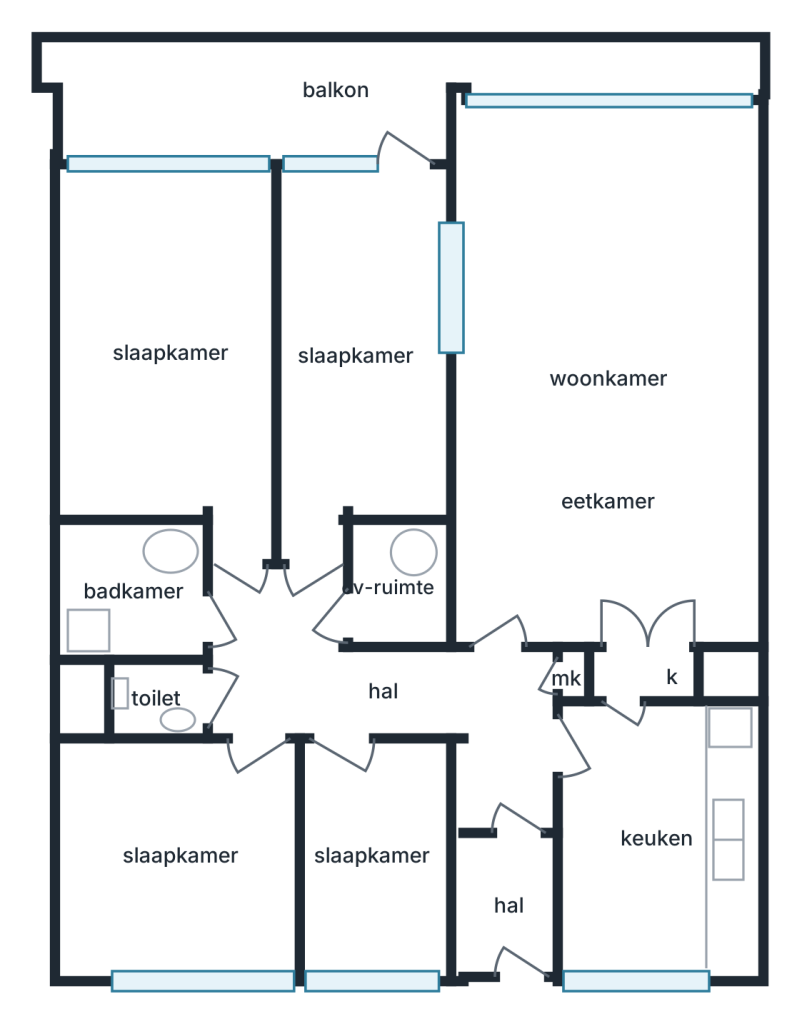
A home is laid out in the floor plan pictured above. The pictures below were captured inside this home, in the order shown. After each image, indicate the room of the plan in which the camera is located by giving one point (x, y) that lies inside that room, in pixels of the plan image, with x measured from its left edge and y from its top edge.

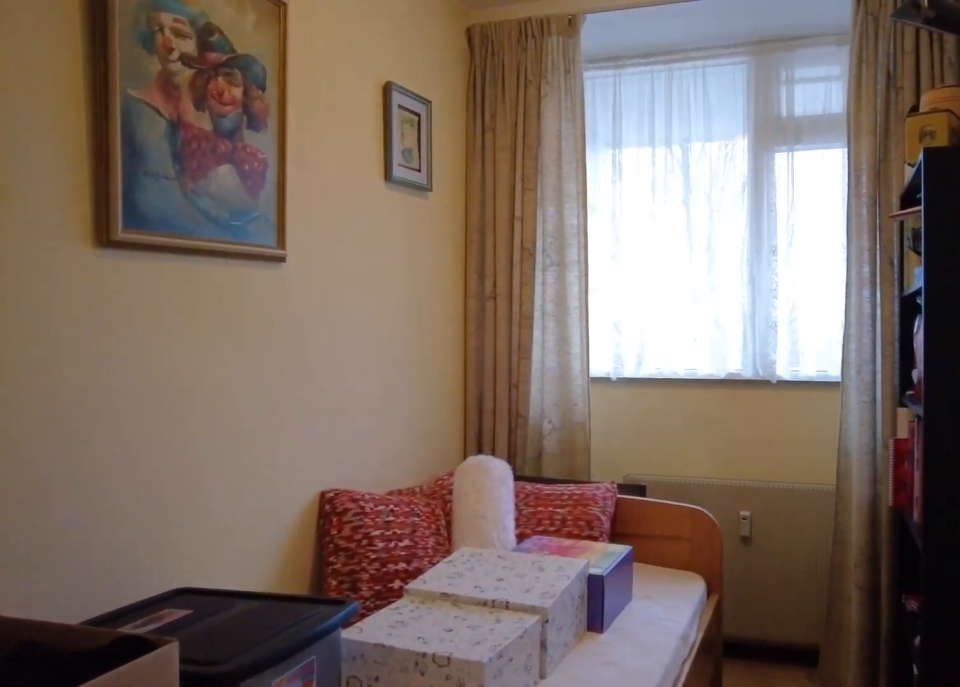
(371, 855)
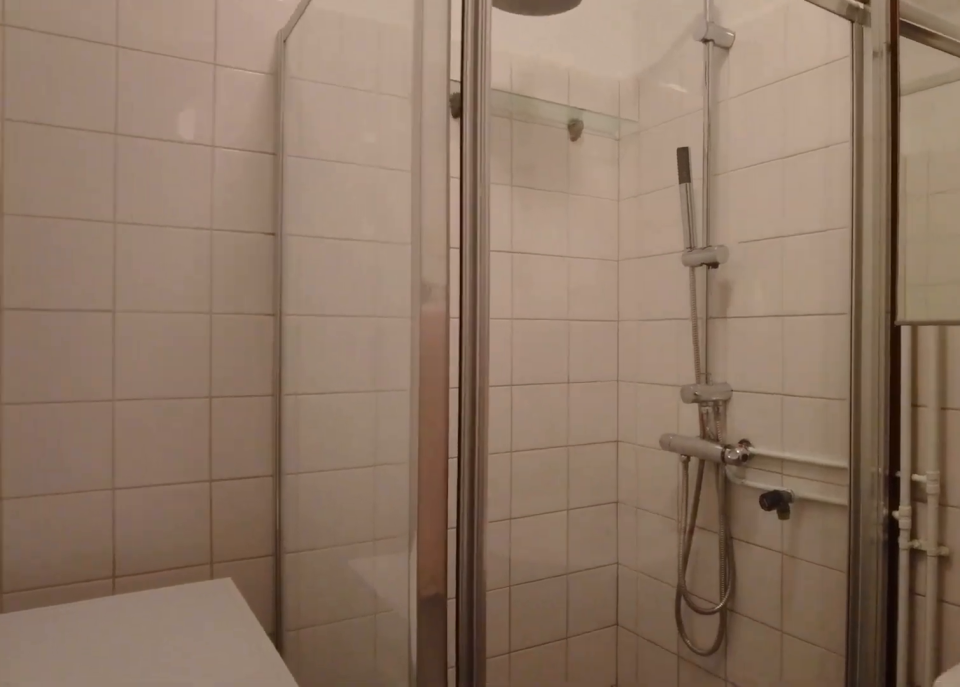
(134, 591)
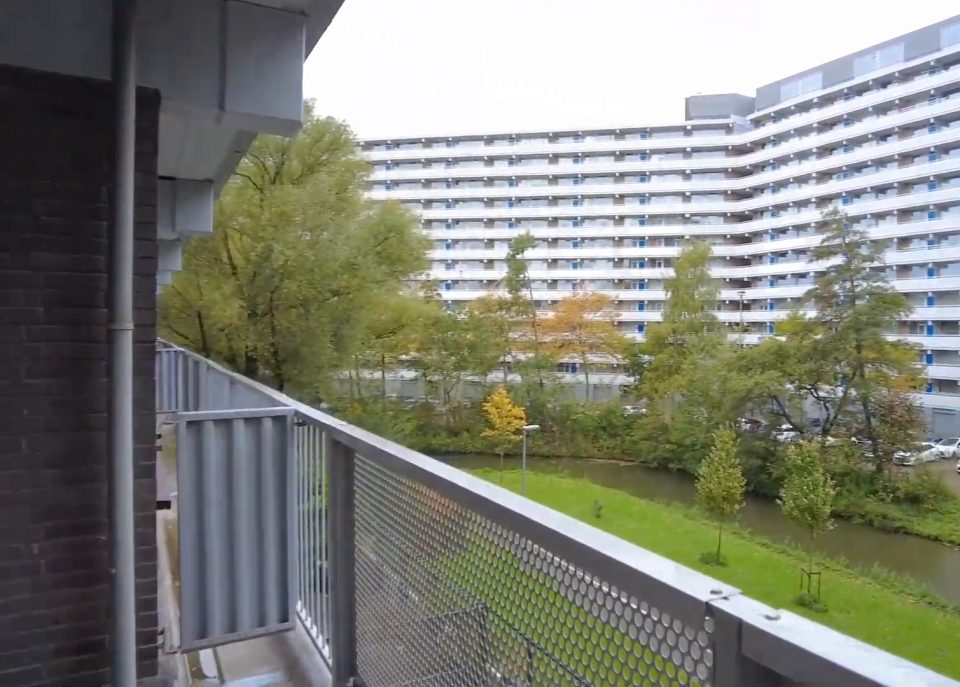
(337, 91)
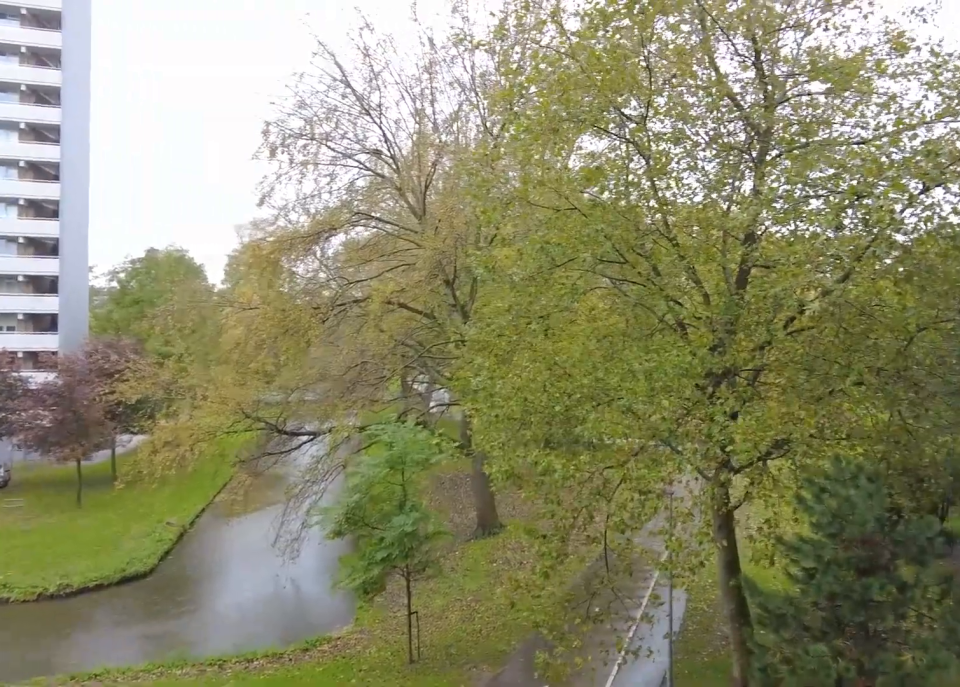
(337, 91)
